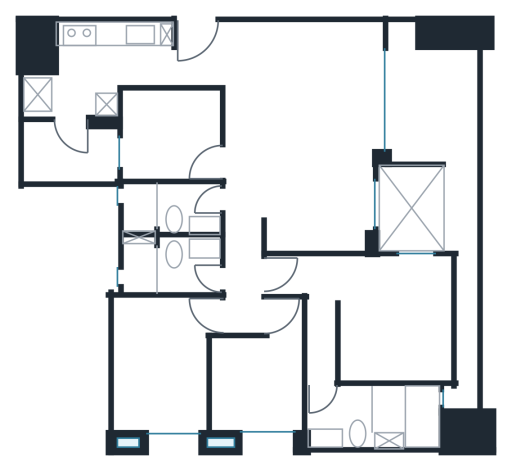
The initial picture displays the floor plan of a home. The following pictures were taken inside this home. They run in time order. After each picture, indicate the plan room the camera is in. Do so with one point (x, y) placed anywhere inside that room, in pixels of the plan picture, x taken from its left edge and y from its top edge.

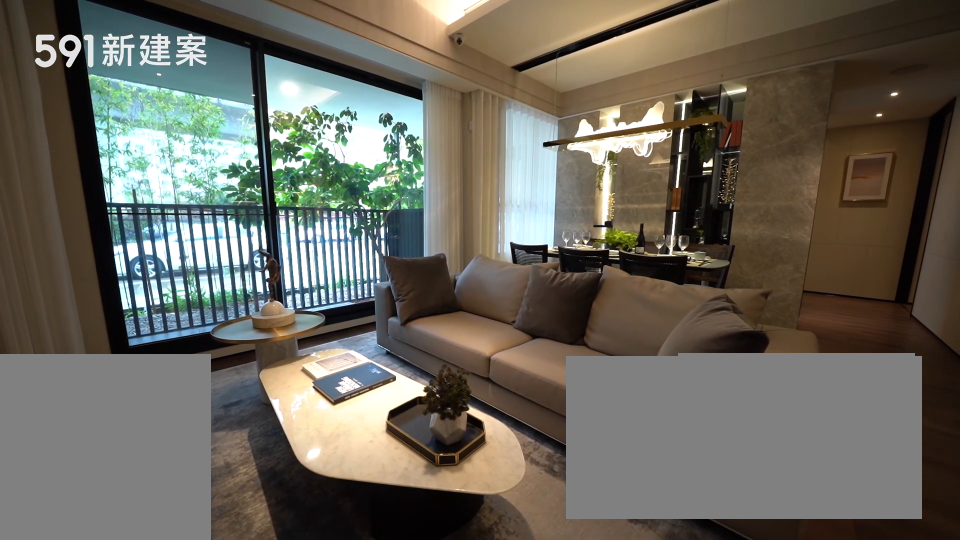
(308, 85)
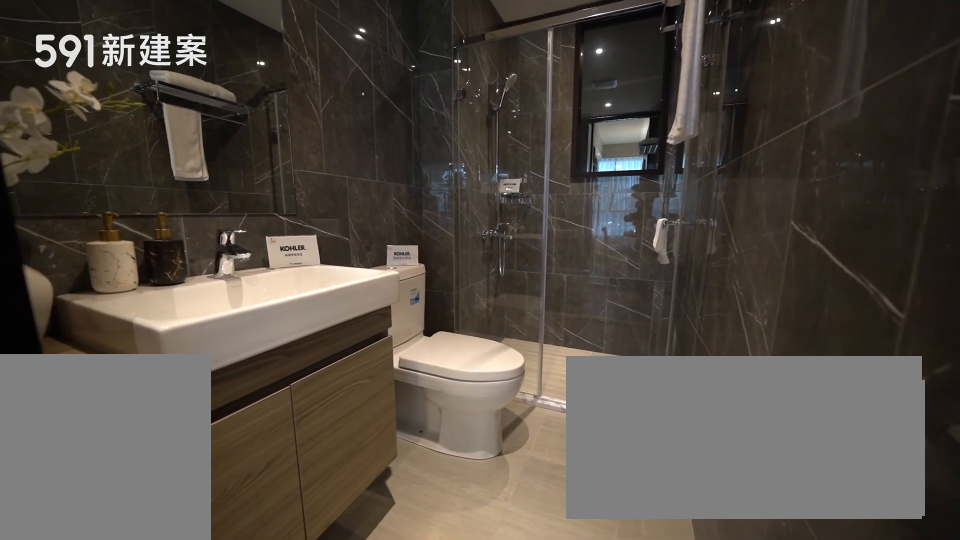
(166, 210)
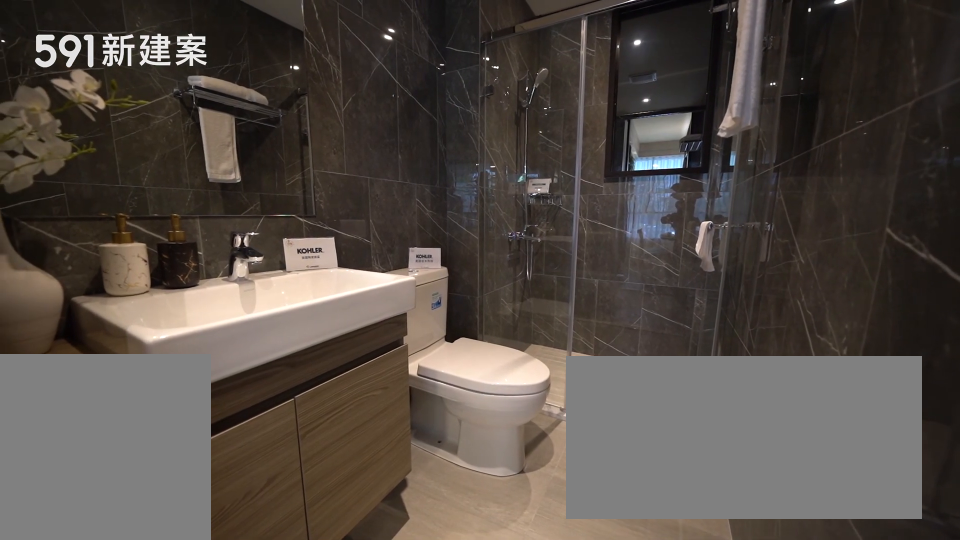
(166, 210)
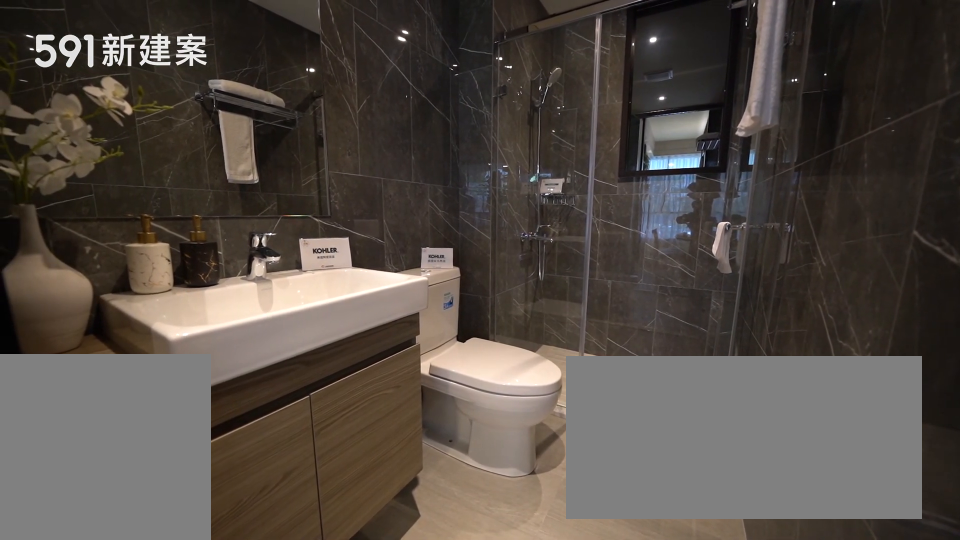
(166, 210)
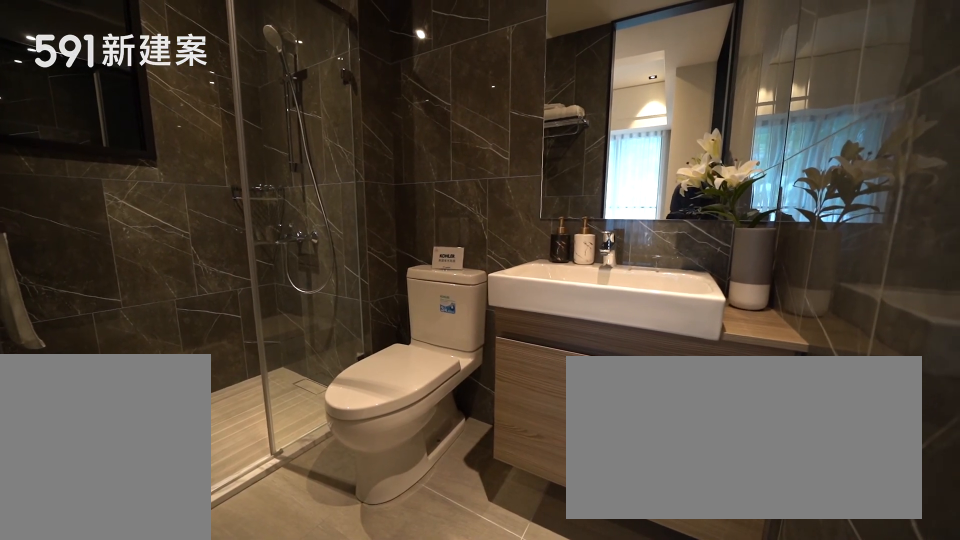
(165, 265)
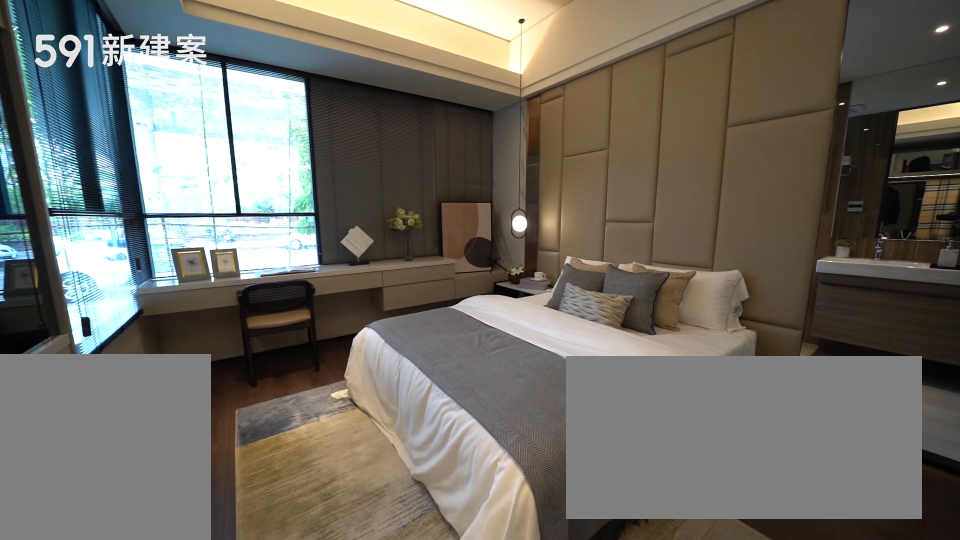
(375, 323)
